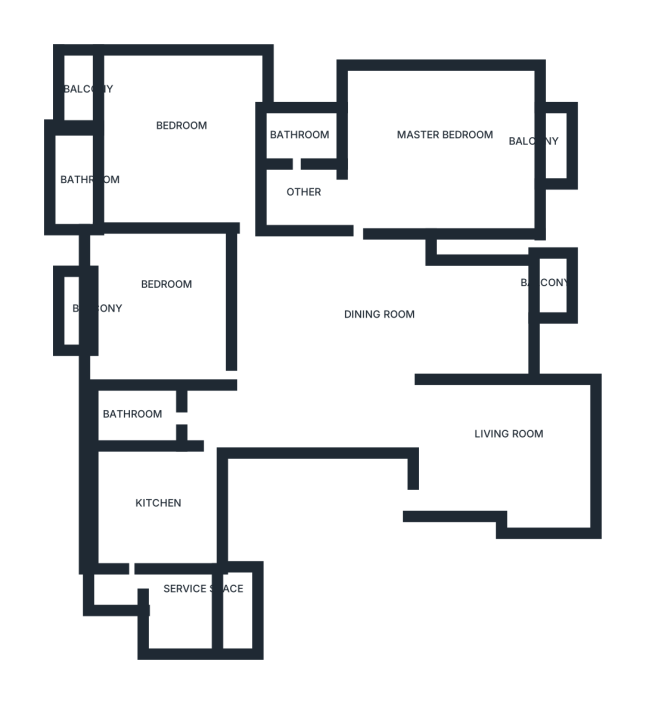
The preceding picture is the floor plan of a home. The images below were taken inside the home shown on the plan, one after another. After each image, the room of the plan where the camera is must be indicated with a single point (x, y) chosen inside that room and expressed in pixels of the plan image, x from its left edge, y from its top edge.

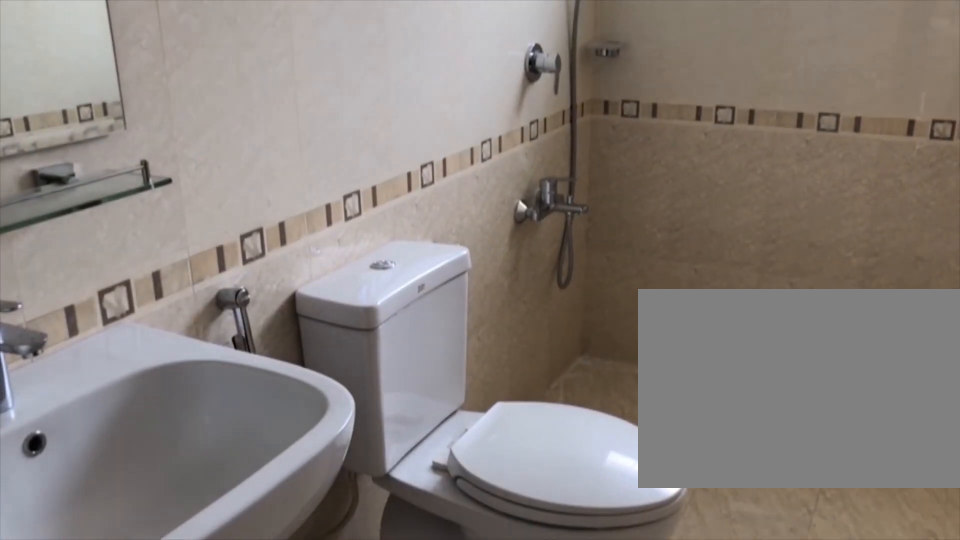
(142, 408)
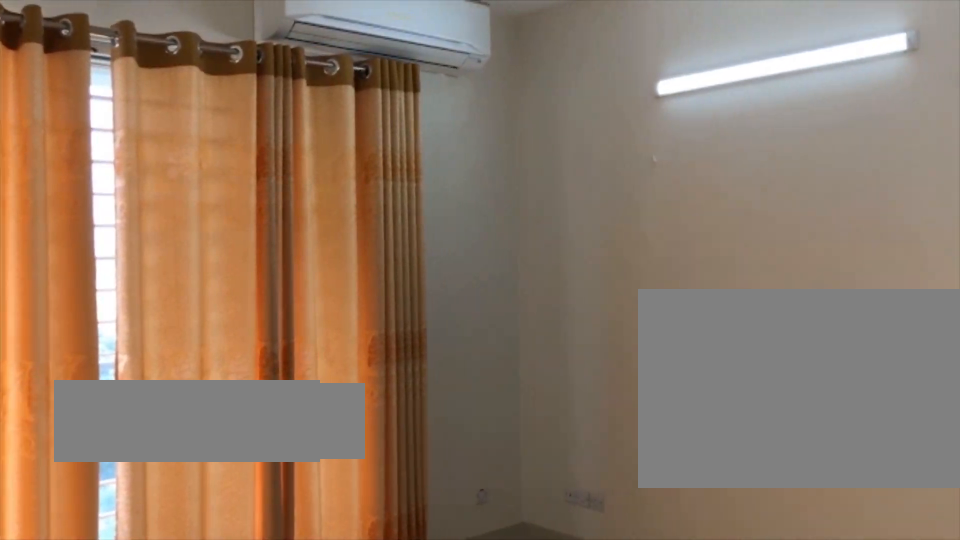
(169, 318)
